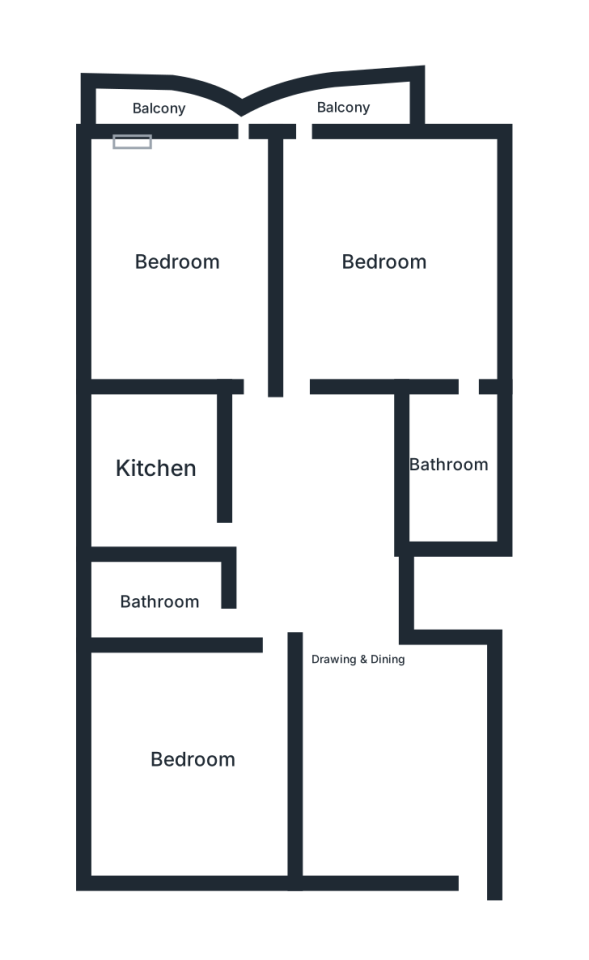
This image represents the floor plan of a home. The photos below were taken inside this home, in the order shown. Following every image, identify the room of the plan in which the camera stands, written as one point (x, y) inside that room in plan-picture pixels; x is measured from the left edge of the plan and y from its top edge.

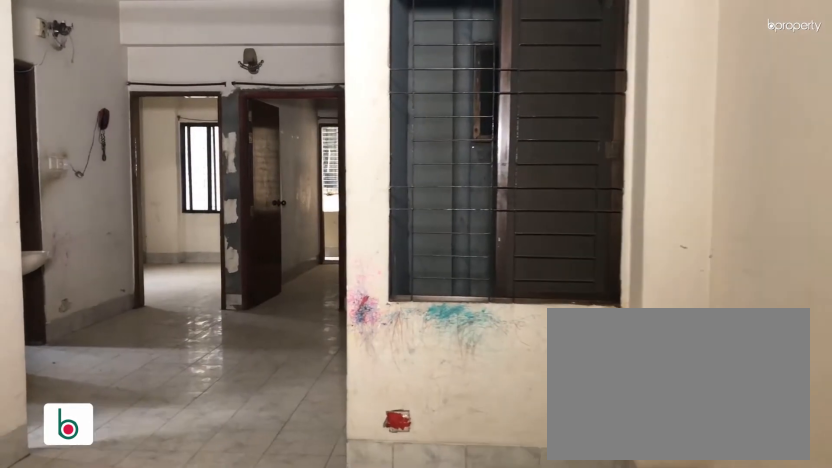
(361, 660)
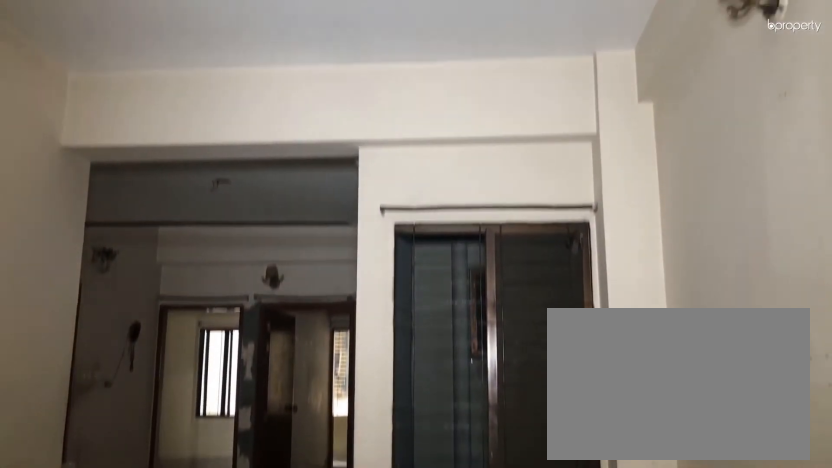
(361, 659)
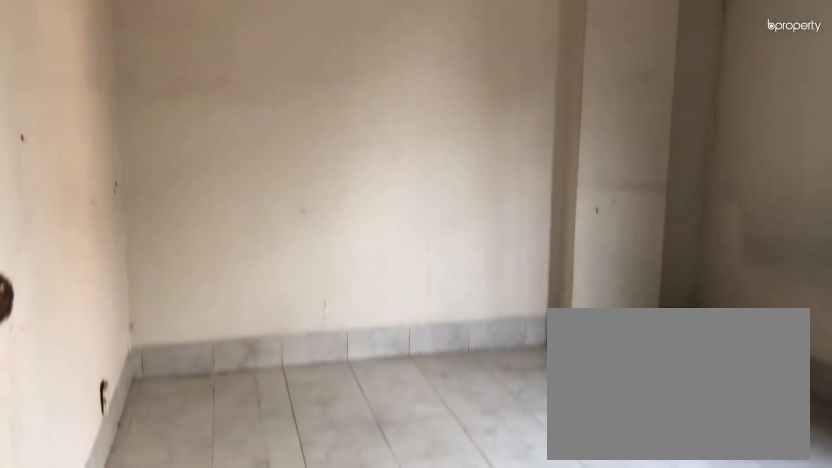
(193, 760)
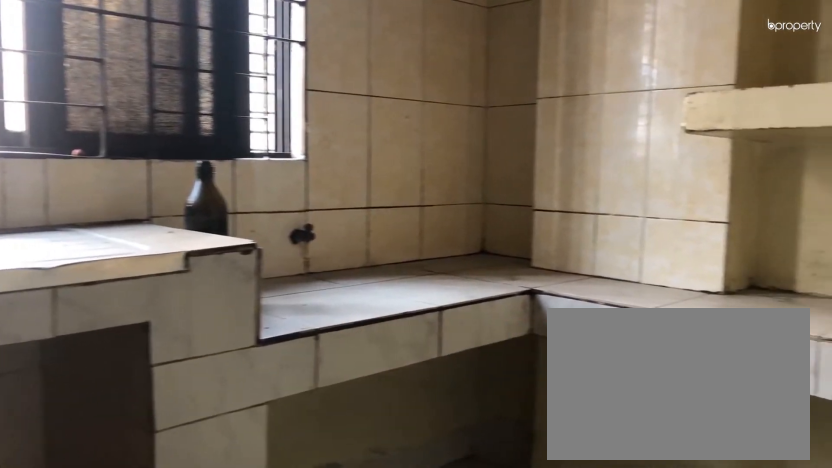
(156, 466)
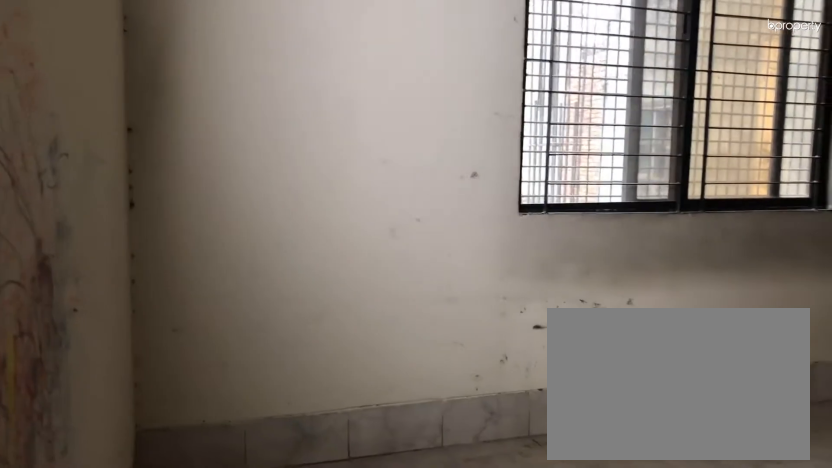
(178, 258)
